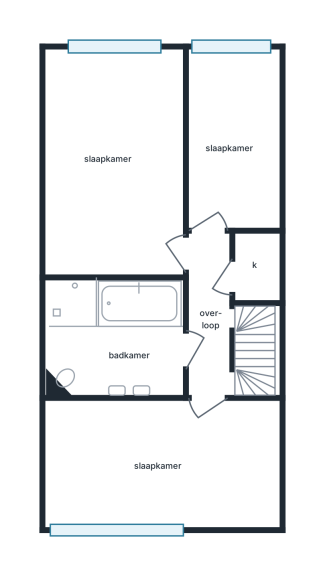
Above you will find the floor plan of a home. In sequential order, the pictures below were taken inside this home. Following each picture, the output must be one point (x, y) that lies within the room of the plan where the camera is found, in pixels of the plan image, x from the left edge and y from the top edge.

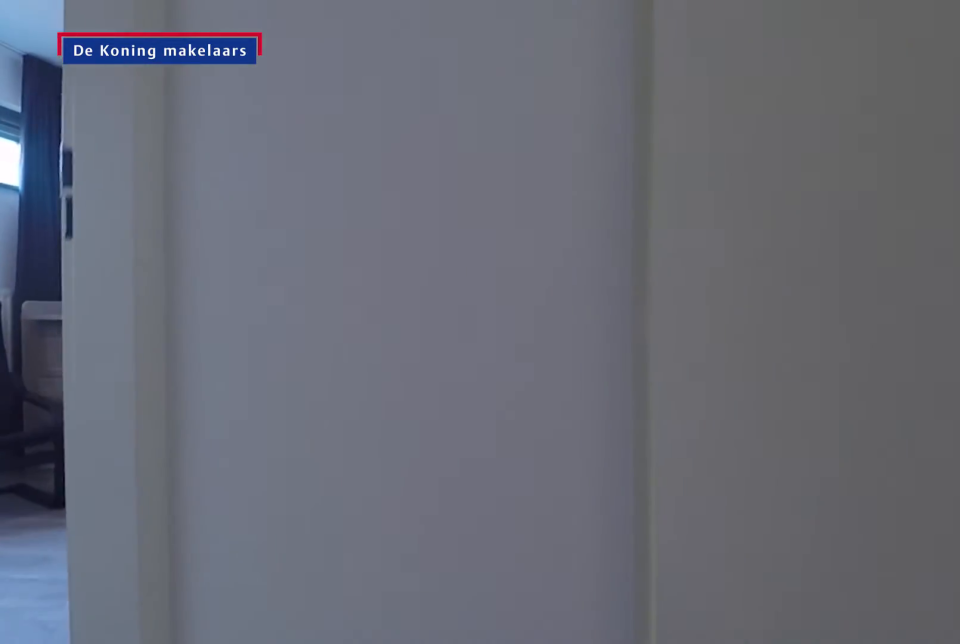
(212, 330)
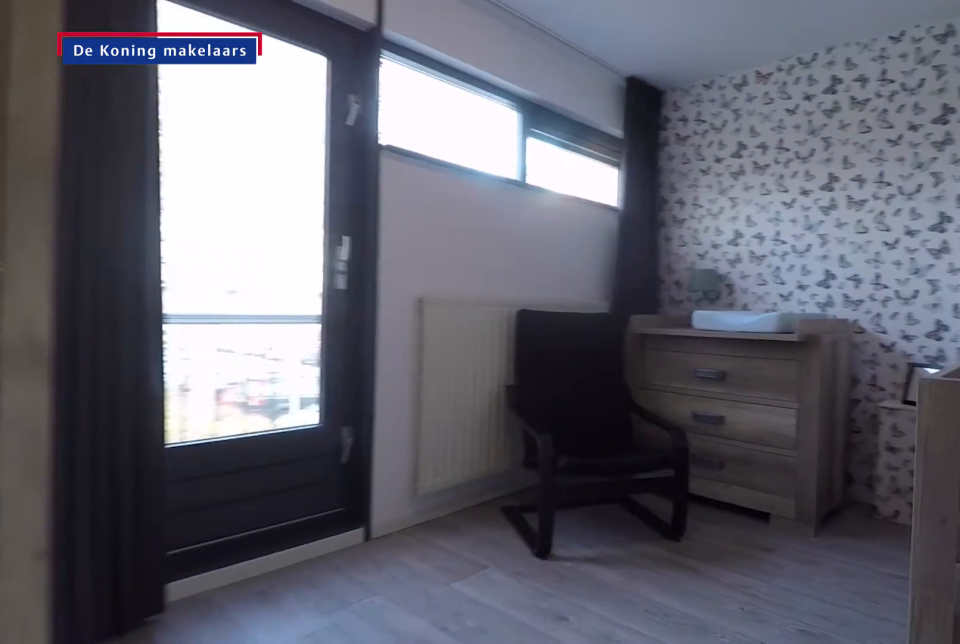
(163, 462)
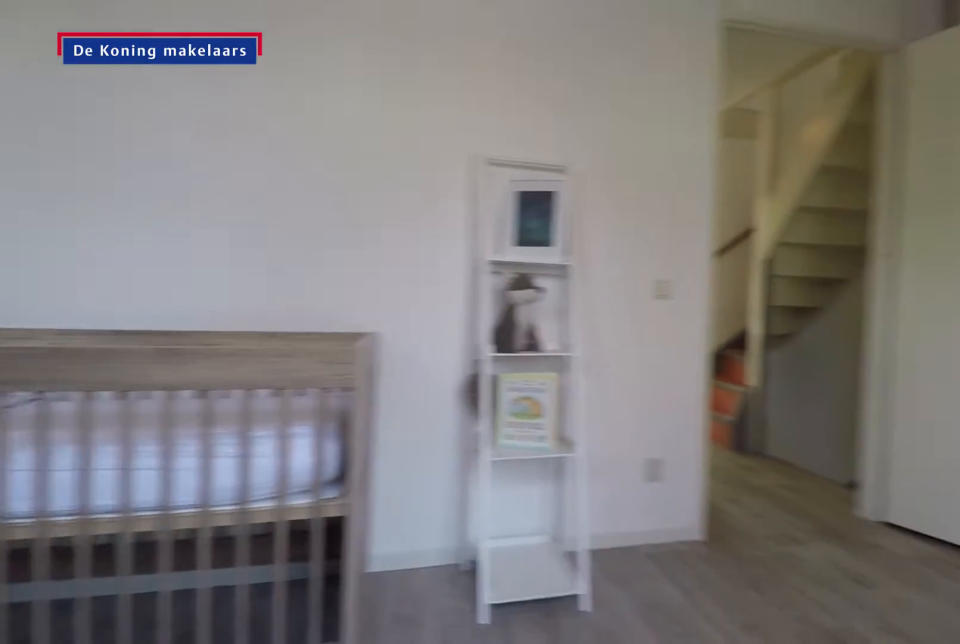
(163, 462)
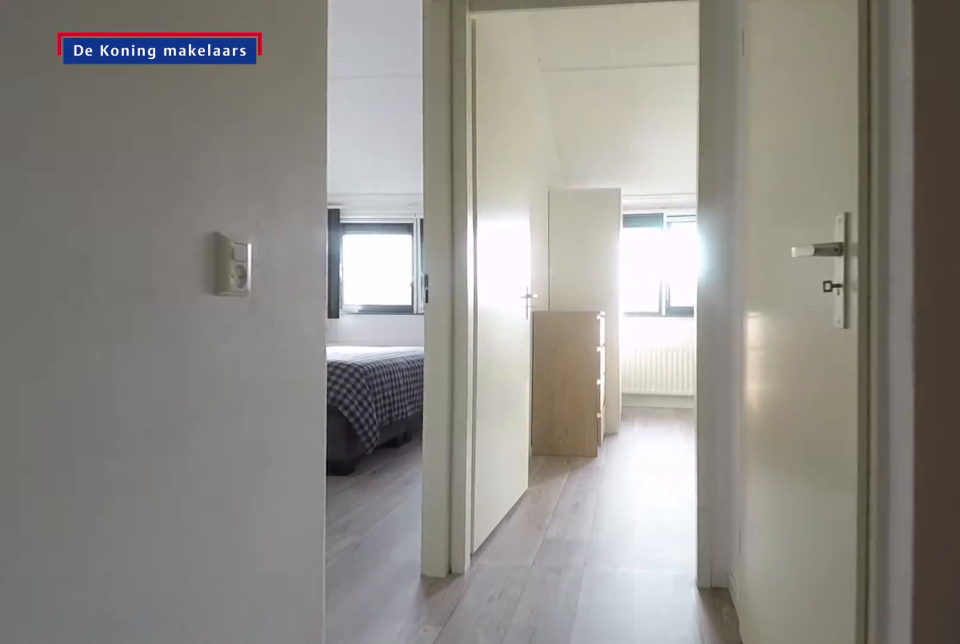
(212, 330)
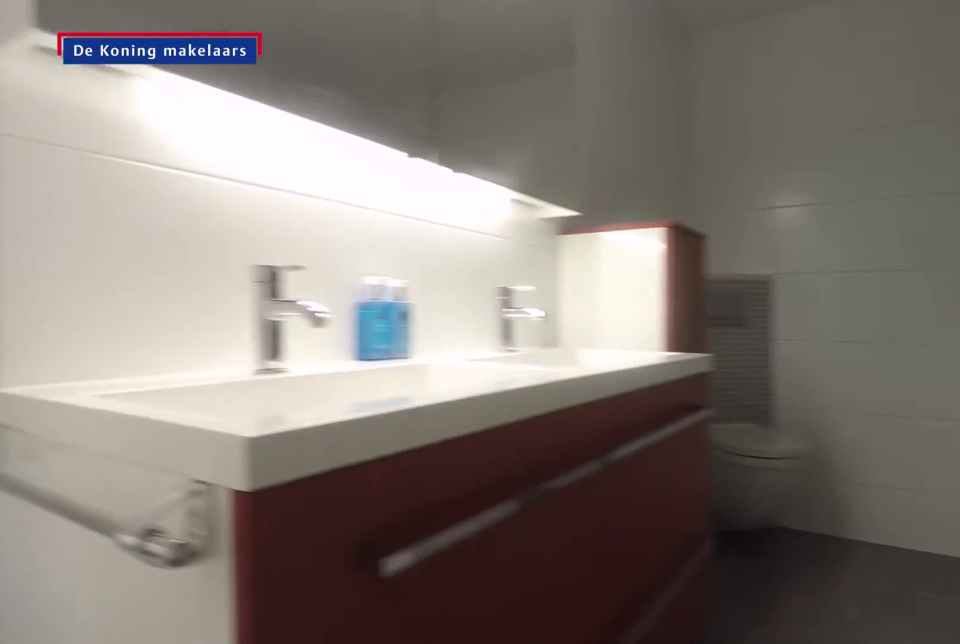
(116, 345)
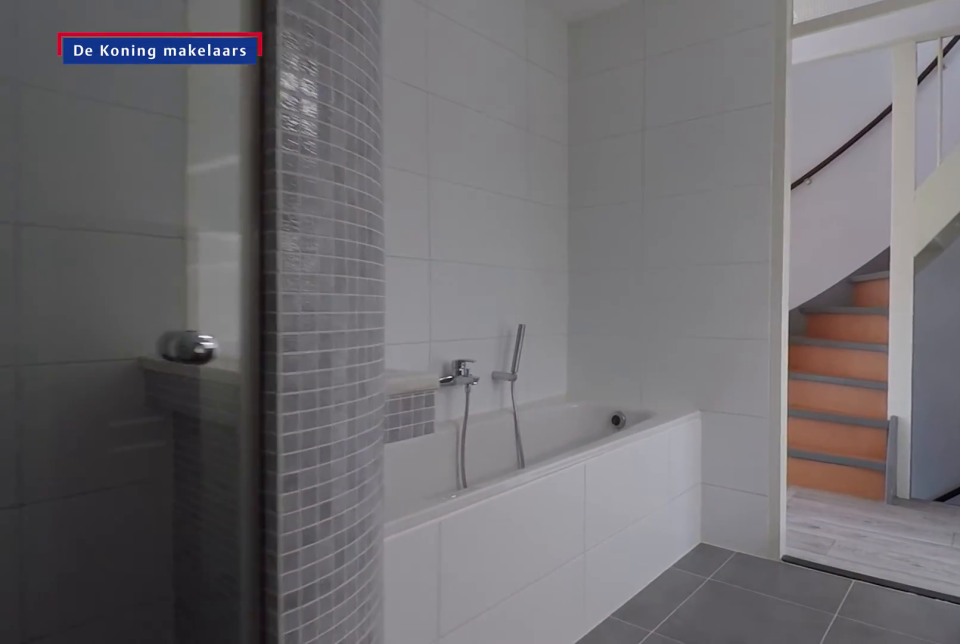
(116, 345)
